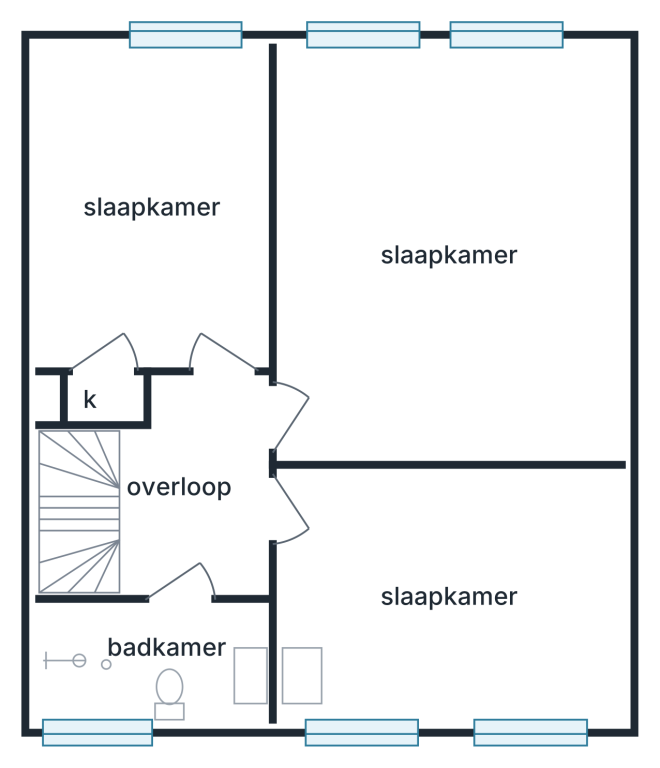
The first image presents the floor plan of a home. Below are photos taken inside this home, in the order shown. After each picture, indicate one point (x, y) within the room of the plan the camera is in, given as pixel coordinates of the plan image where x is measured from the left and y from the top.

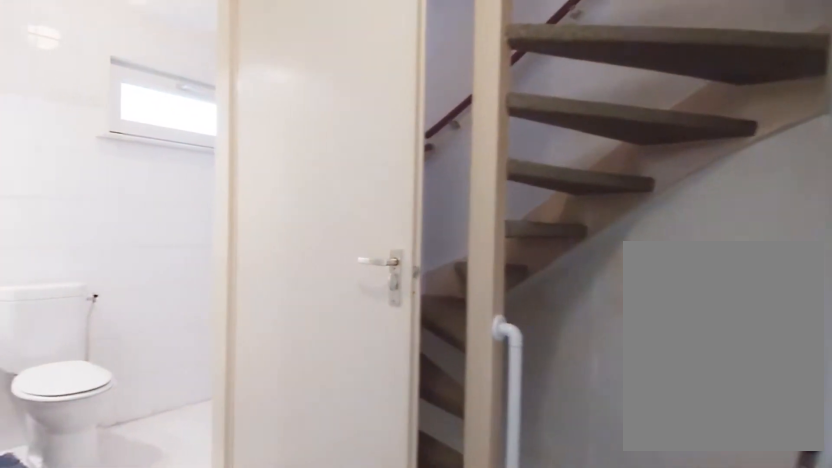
(197, 489)
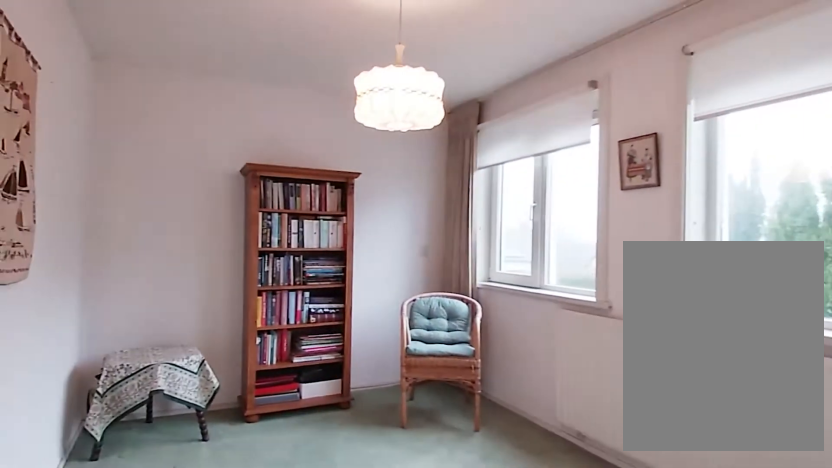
(451, 593)
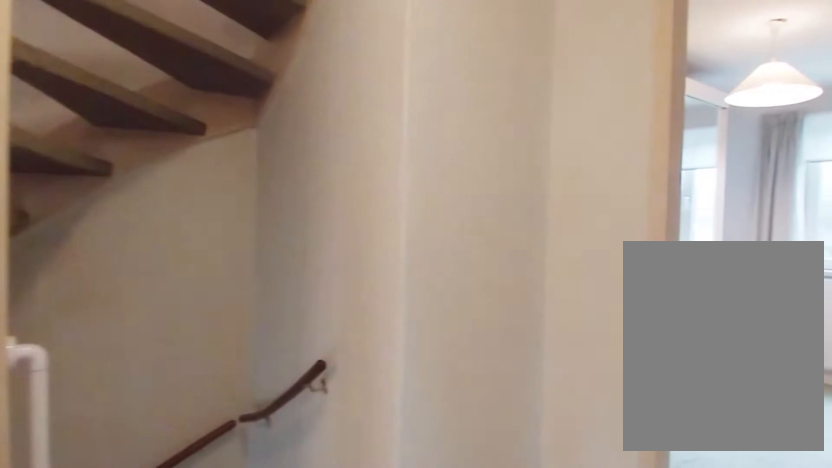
(197, 489)
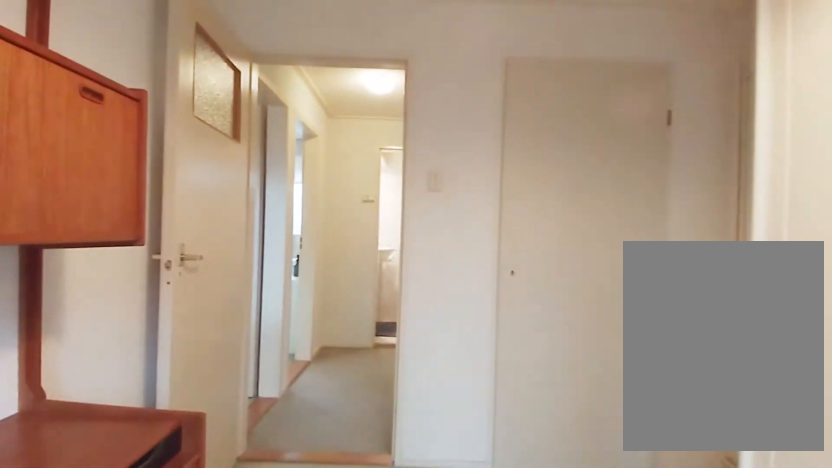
(155, 201)
